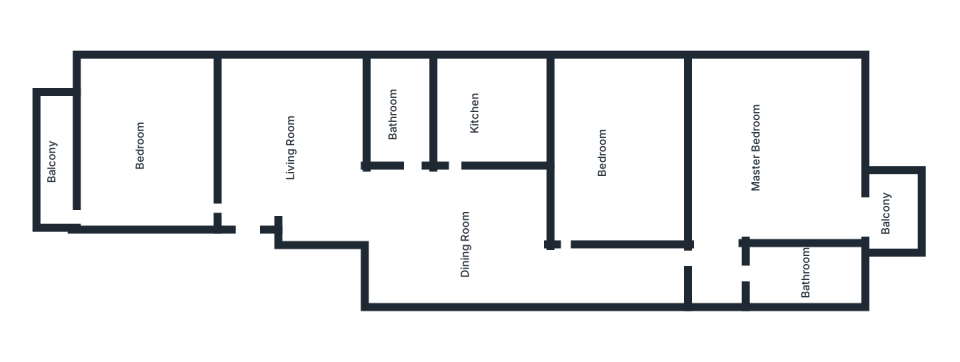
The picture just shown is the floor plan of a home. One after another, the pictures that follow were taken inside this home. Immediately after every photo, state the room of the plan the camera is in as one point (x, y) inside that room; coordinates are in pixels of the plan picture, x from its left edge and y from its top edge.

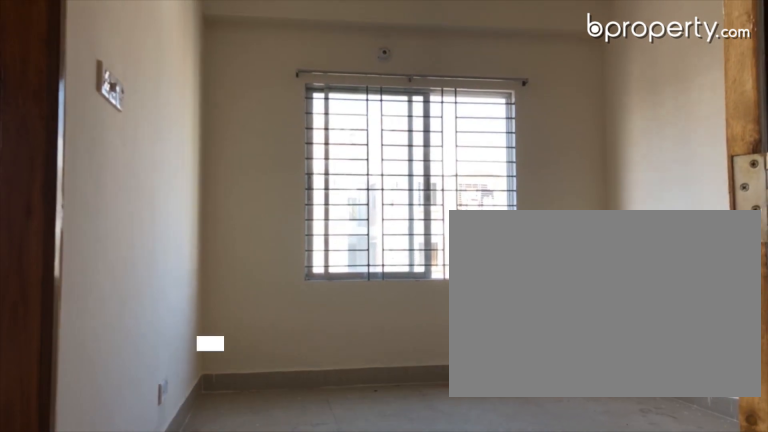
(290, 134)
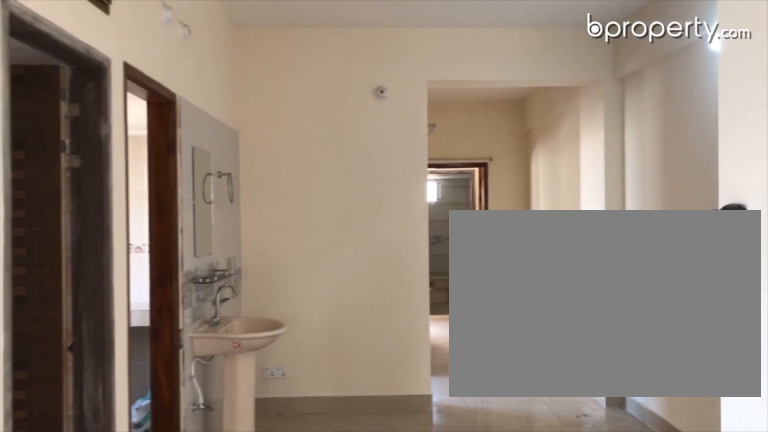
(464, 240)
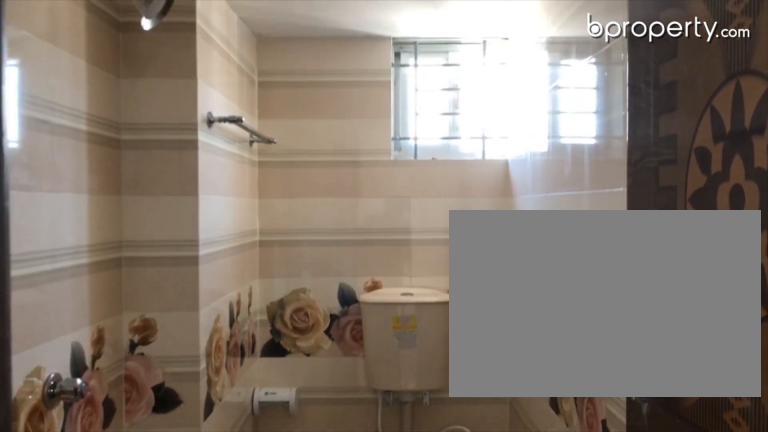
(397, 102)
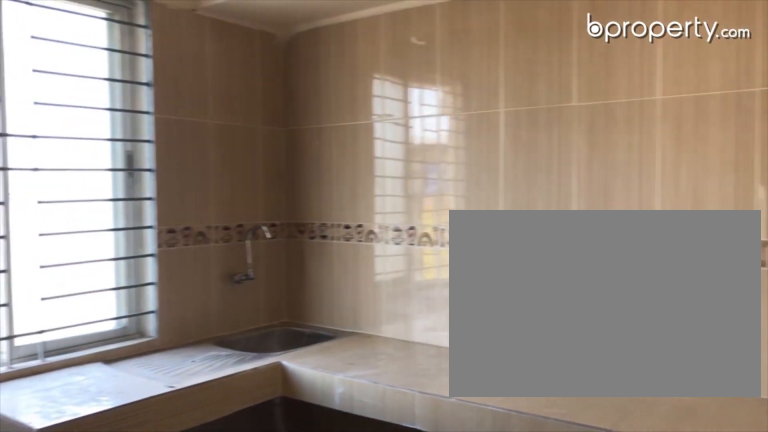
(474, 115)
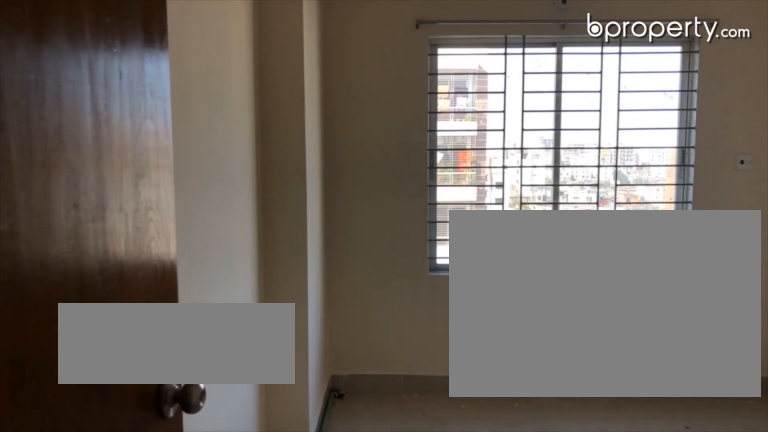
(626, 144)
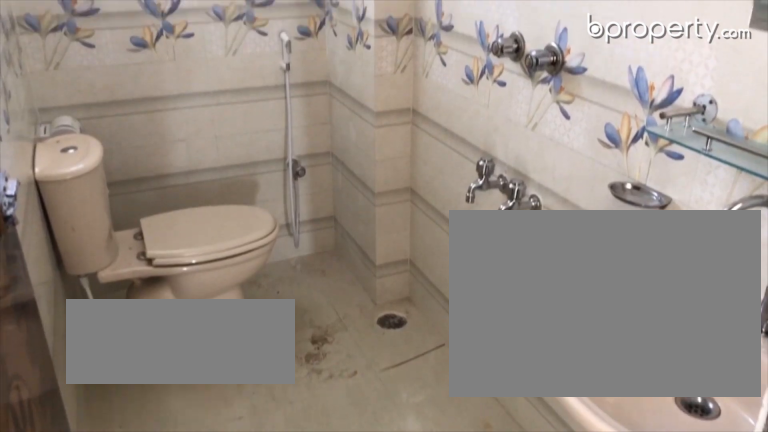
(786, 275)
